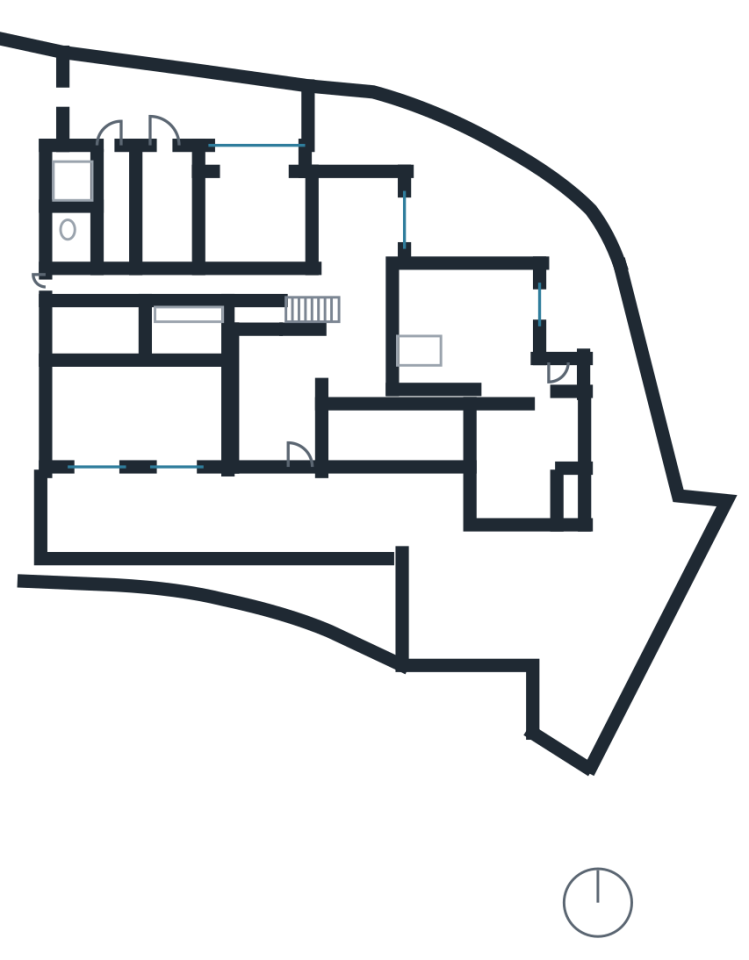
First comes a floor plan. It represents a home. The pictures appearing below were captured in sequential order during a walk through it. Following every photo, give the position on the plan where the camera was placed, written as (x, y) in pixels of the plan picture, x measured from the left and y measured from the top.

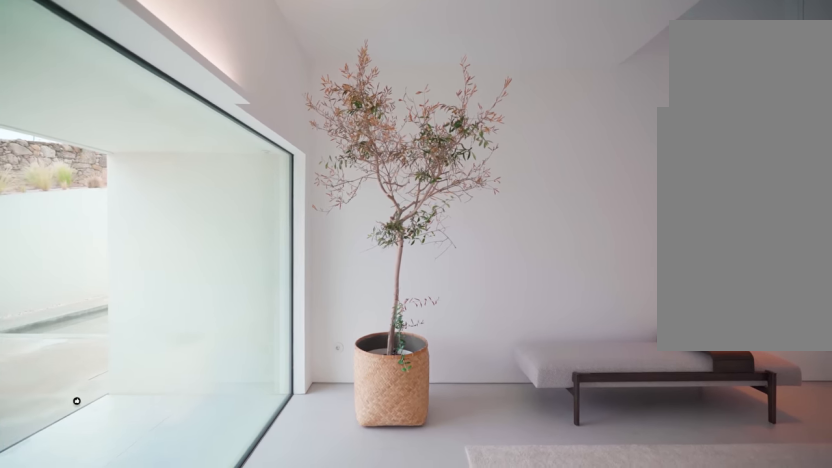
(299, 443)
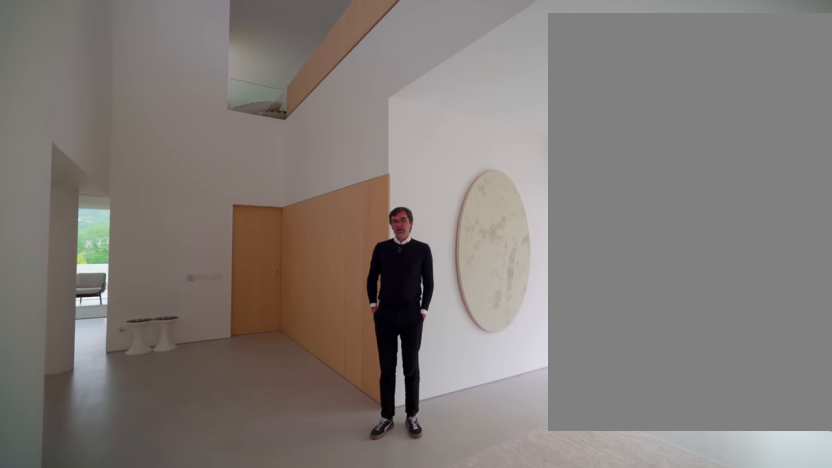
(254, 380)
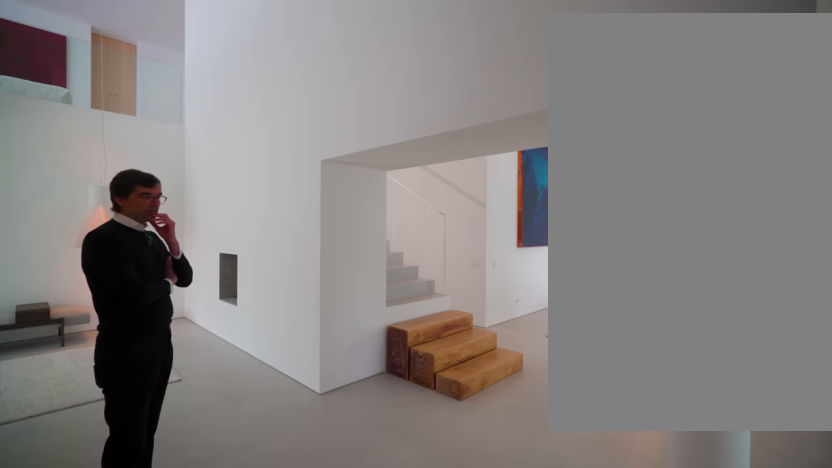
(373, 356)
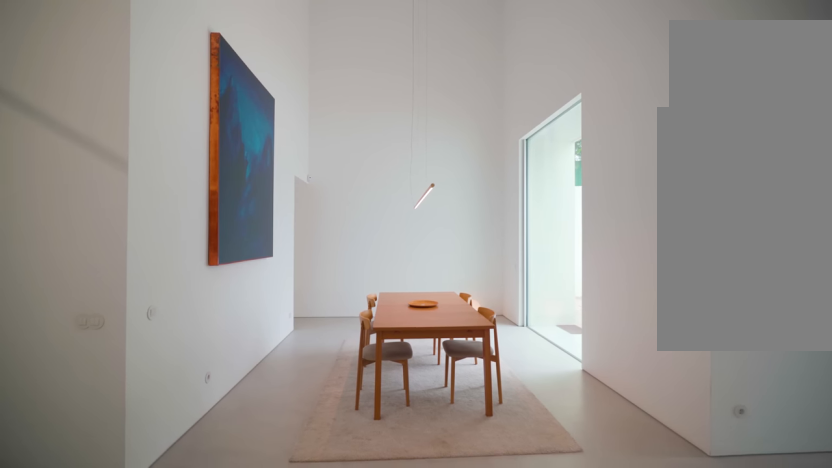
(359, 314)
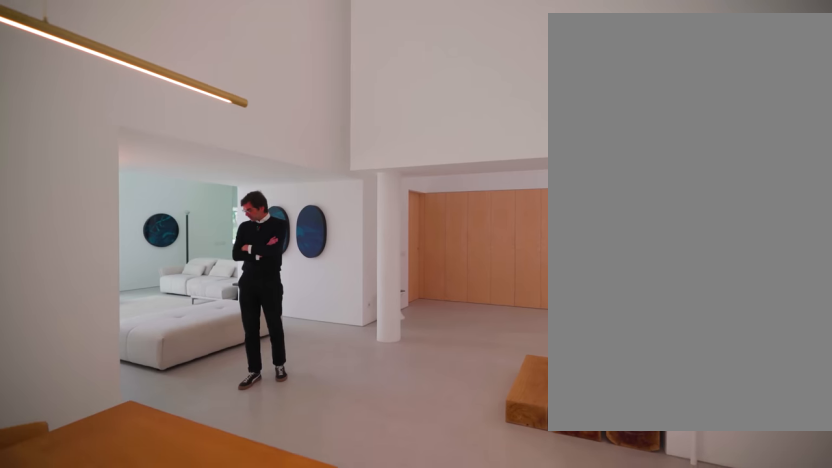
(333, 258)
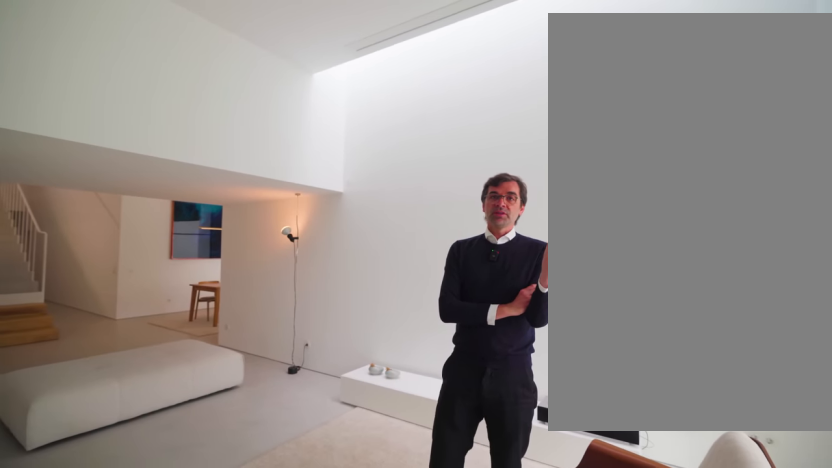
(515, 347)
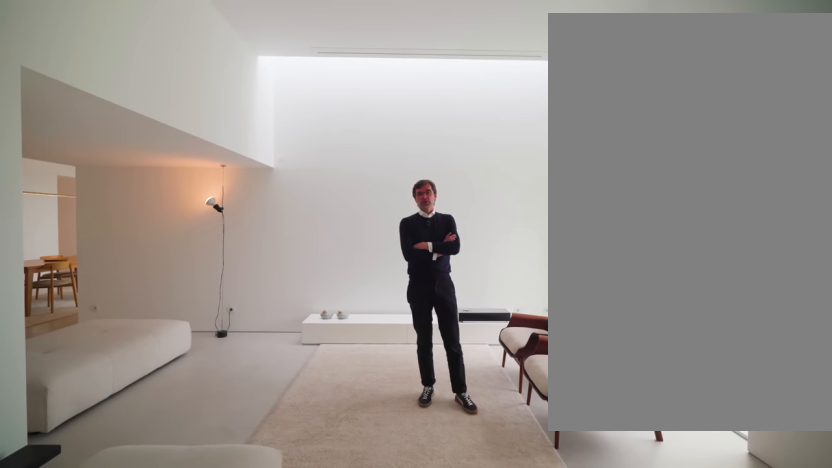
(494, 341)
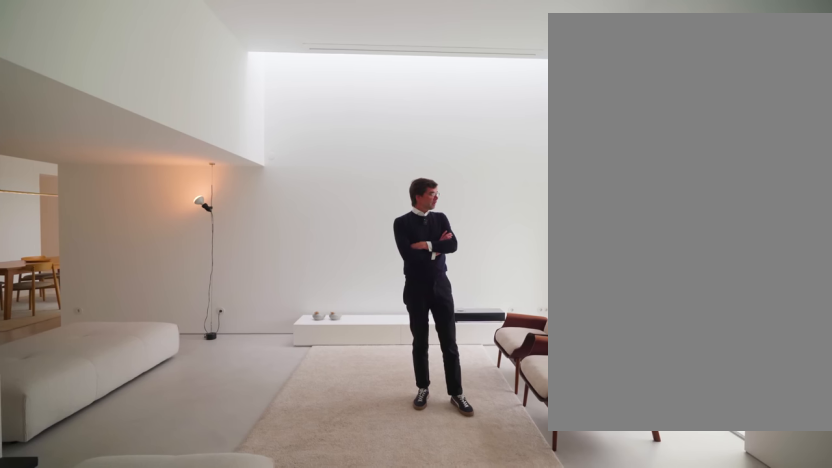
(494, 341)
